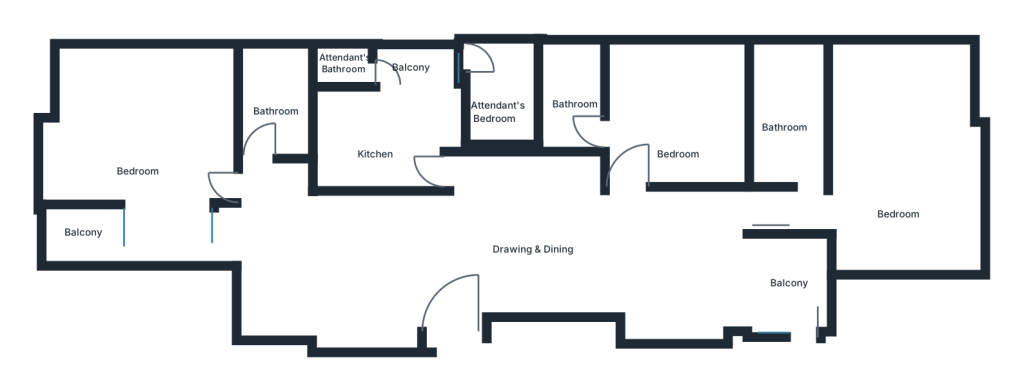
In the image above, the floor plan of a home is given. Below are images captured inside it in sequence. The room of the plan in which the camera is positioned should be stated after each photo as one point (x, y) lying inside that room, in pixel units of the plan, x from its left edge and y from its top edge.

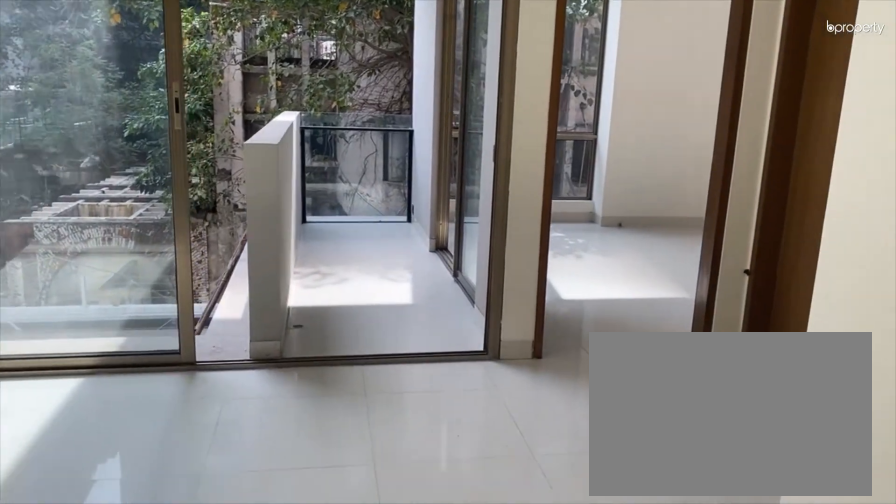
(379, 268)
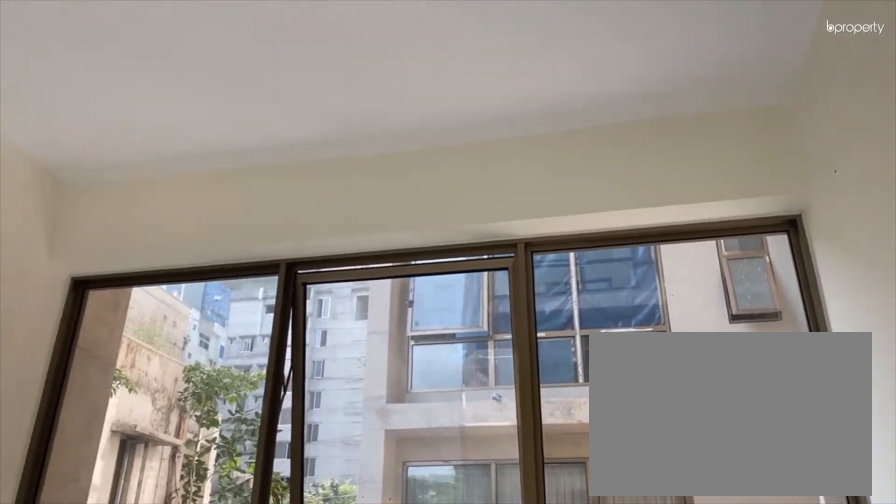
(137, 141)
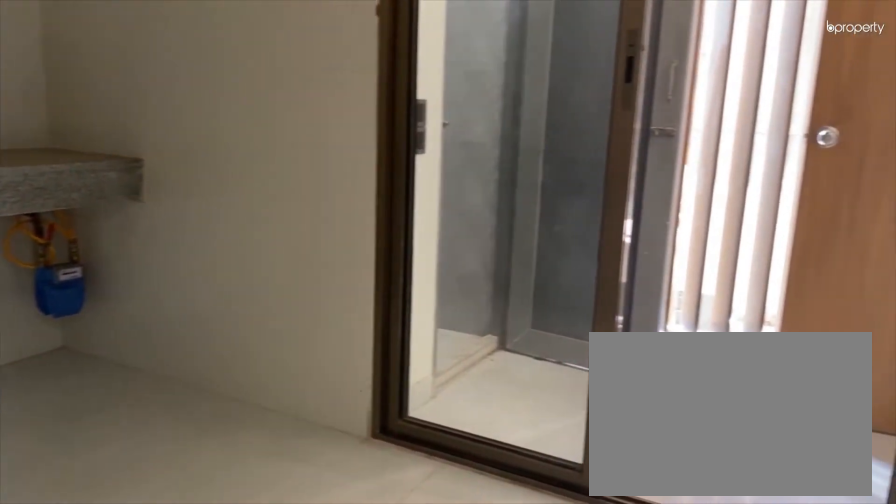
(378, 129)
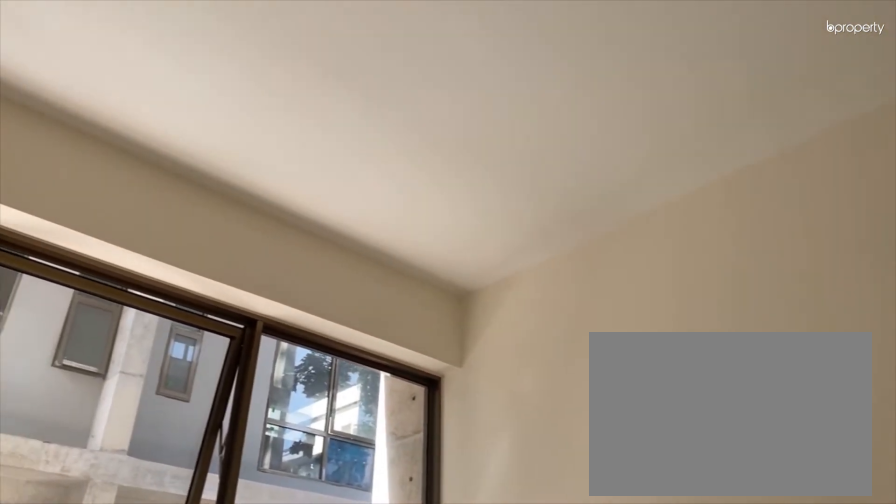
(672, 98)
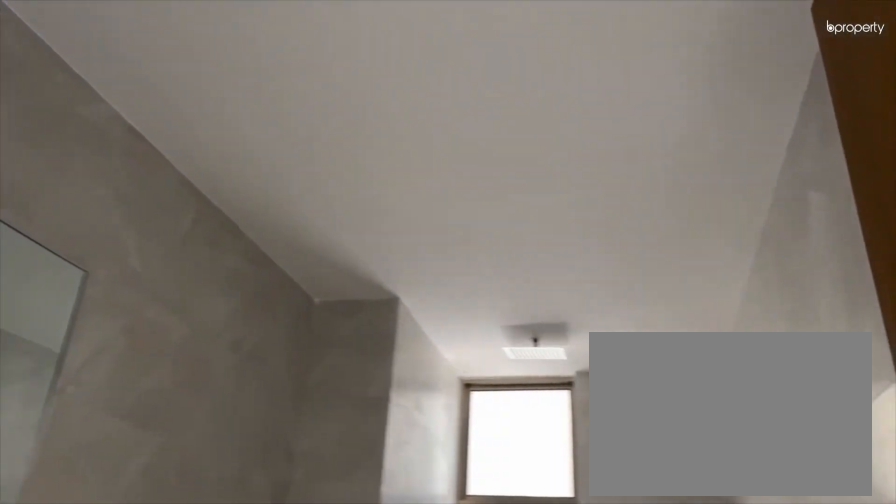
(788, 94)
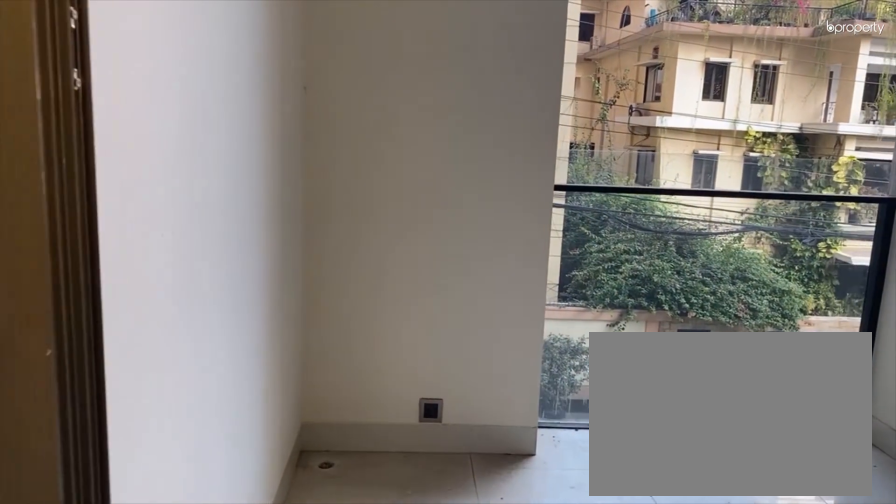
(787, 292)
